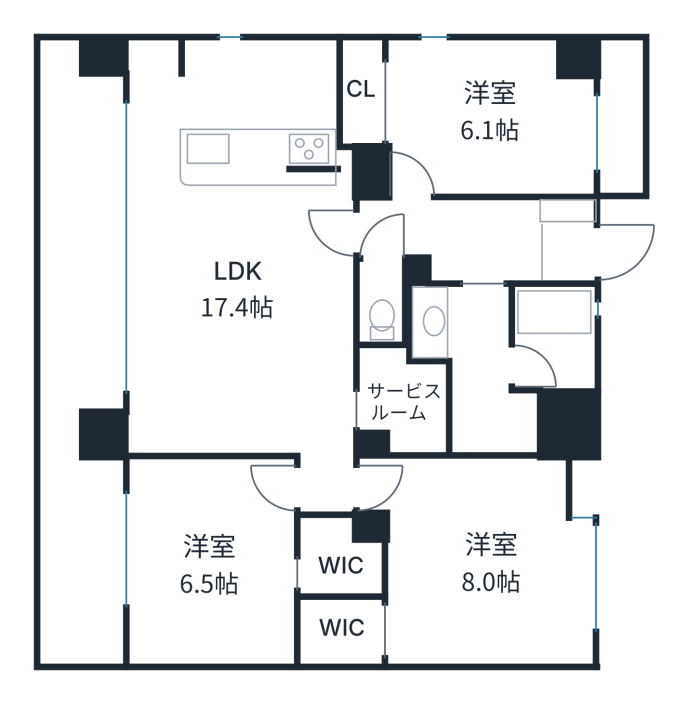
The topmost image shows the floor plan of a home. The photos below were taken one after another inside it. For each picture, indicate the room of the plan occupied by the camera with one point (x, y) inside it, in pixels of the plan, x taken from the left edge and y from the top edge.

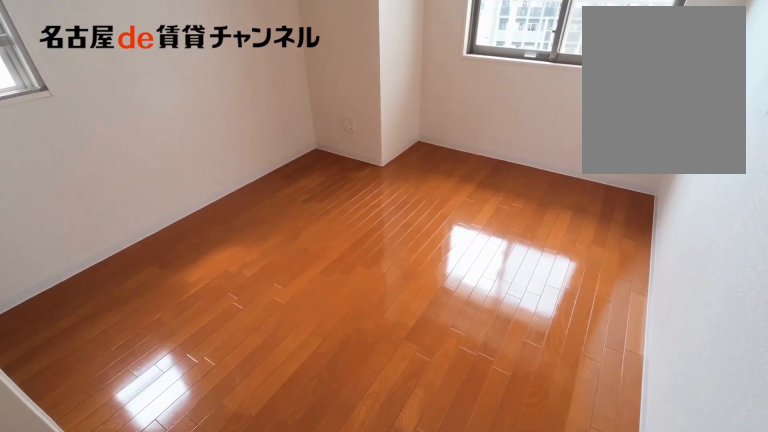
(467, 117)
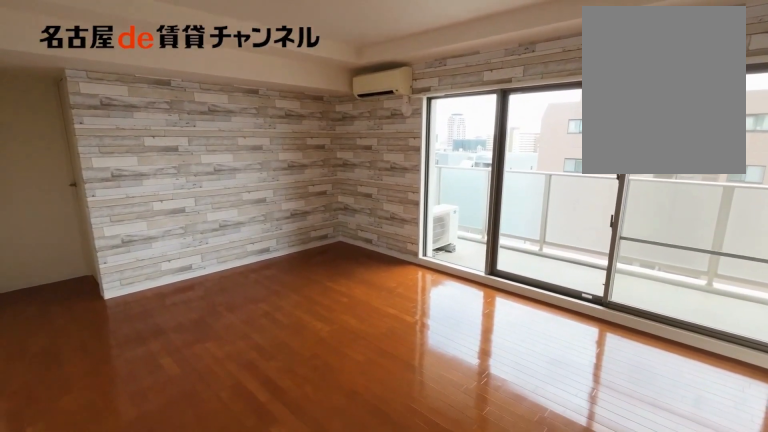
(237, 245)
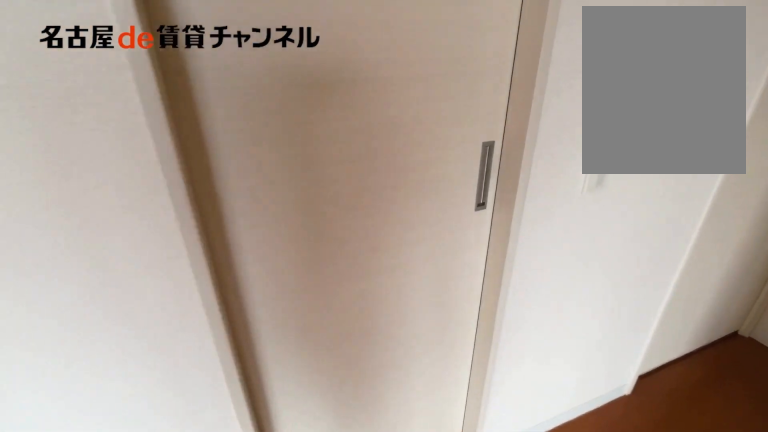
(237, 246)
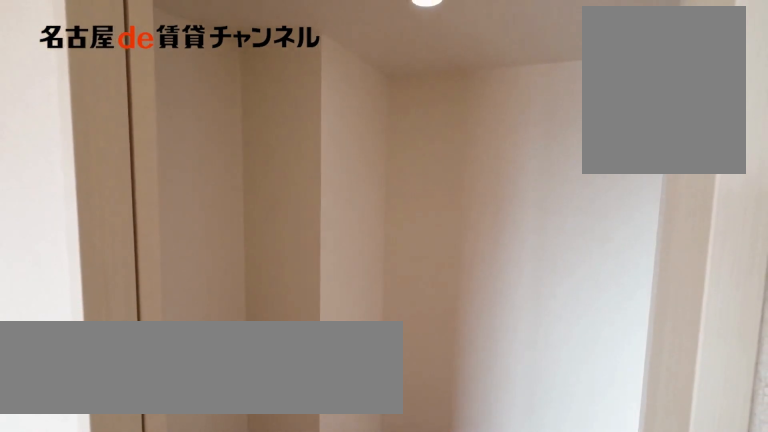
(401, 401)
